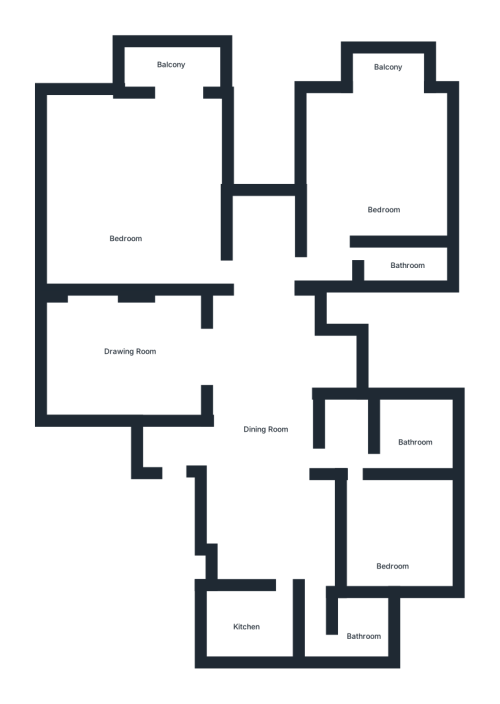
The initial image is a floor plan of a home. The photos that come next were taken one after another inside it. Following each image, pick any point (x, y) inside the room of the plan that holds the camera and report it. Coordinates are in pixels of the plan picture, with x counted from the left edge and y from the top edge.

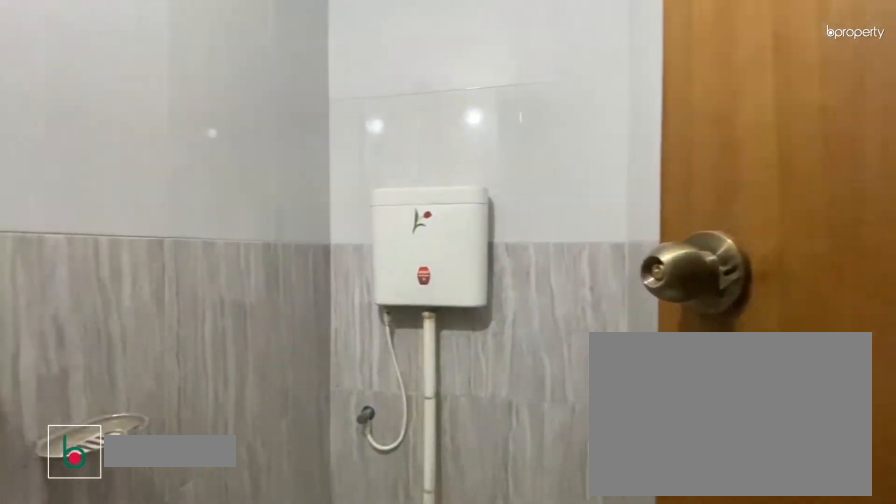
(360, 628)
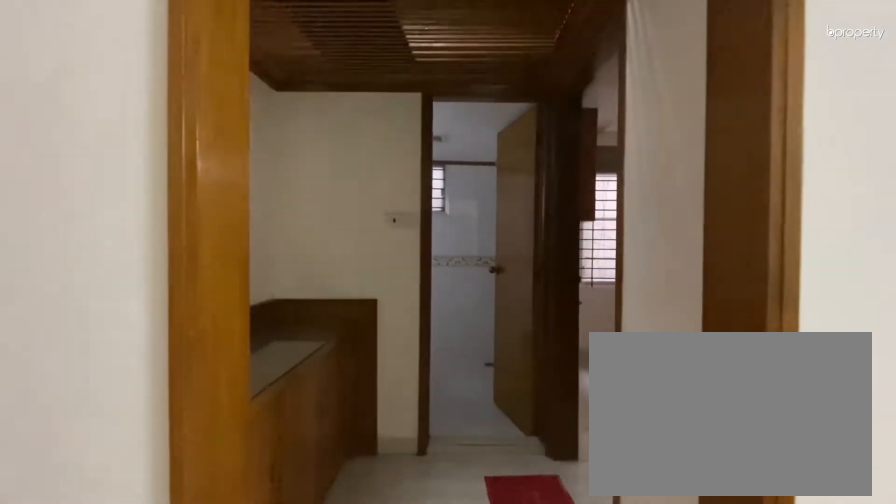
(343, 454)
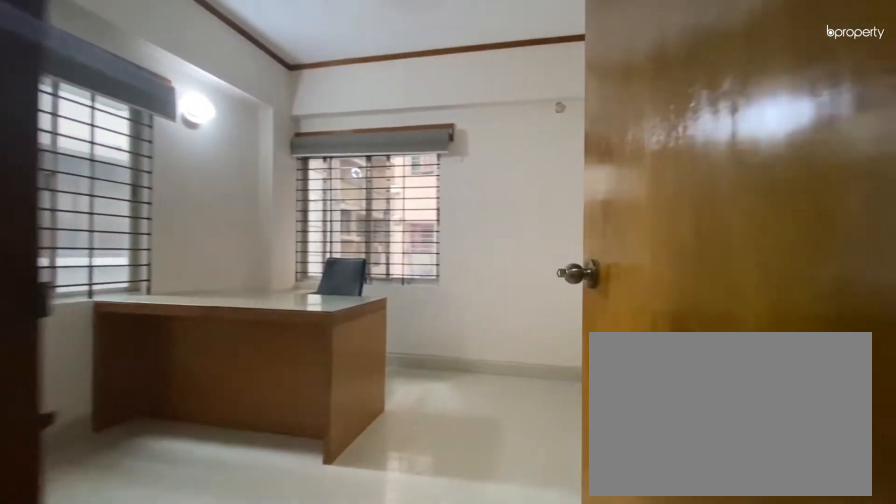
(394, 545)
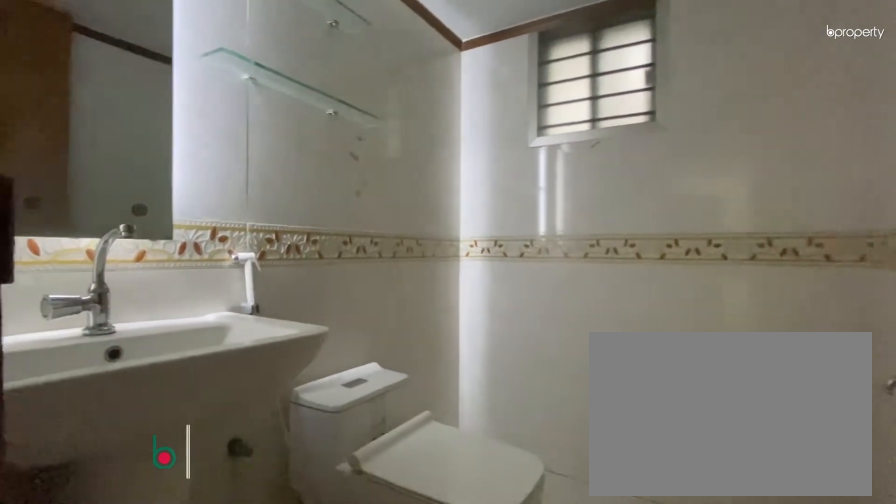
(408, 440)
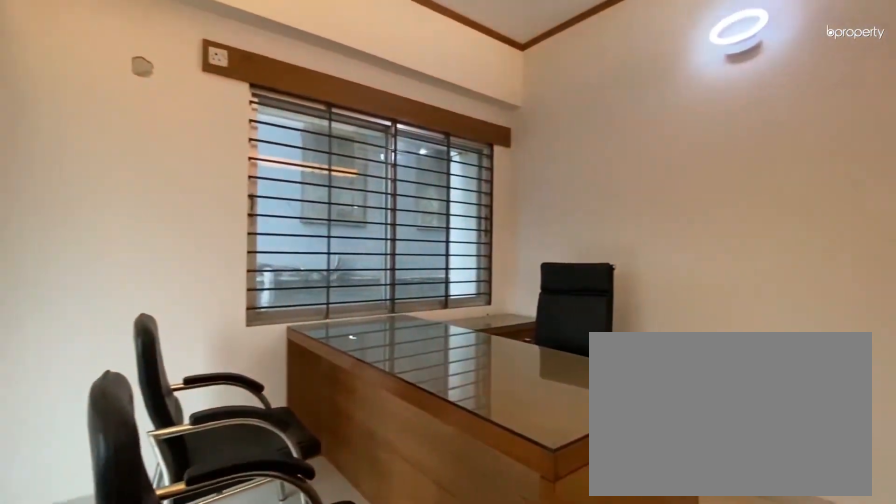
(379, 176)
